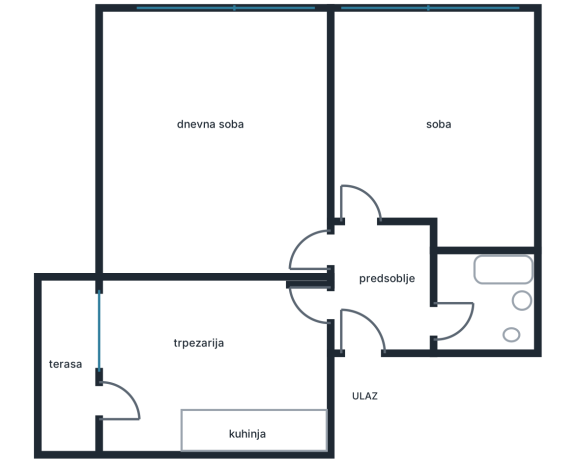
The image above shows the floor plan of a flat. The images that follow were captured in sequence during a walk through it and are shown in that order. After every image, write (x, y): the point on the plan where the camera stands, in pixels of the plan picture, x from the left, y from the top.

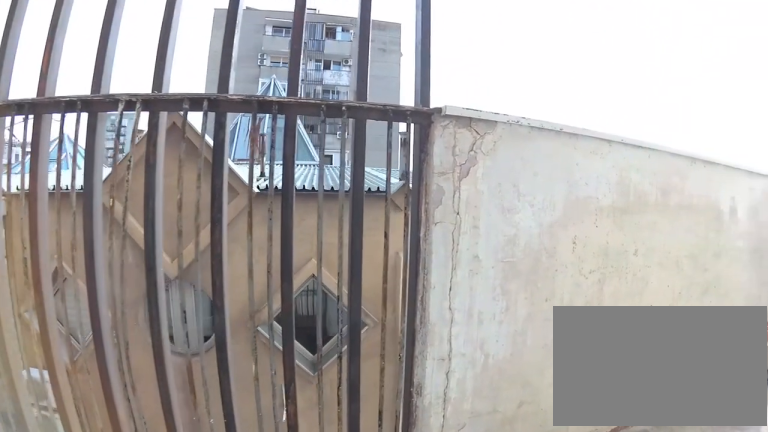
(97, 411)
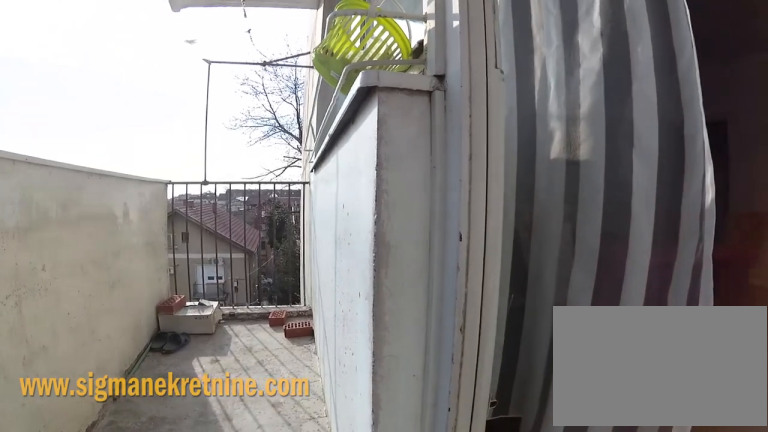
(69, 426)
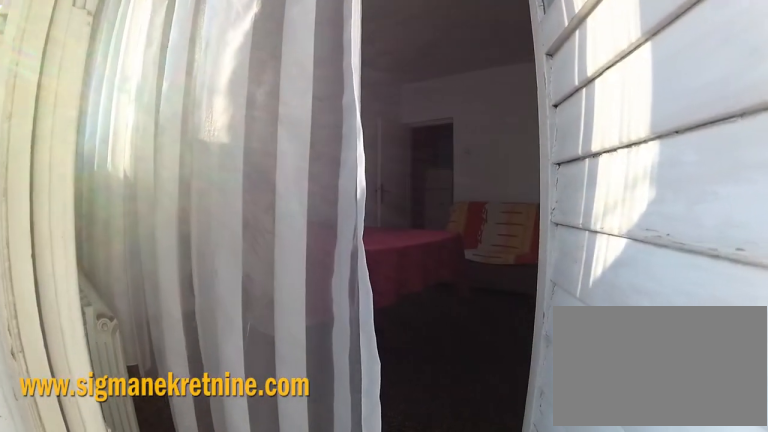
(59, 410)
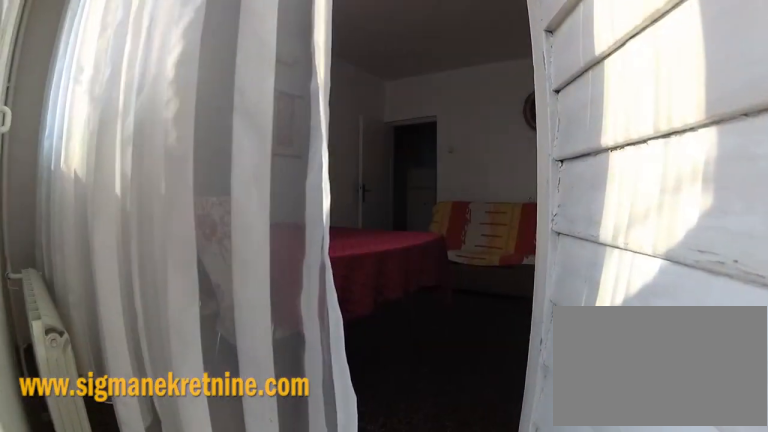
(65, 410)
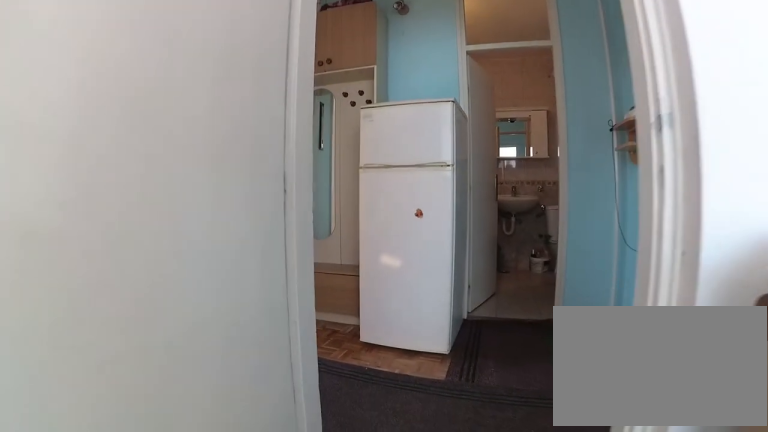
(281, 336)
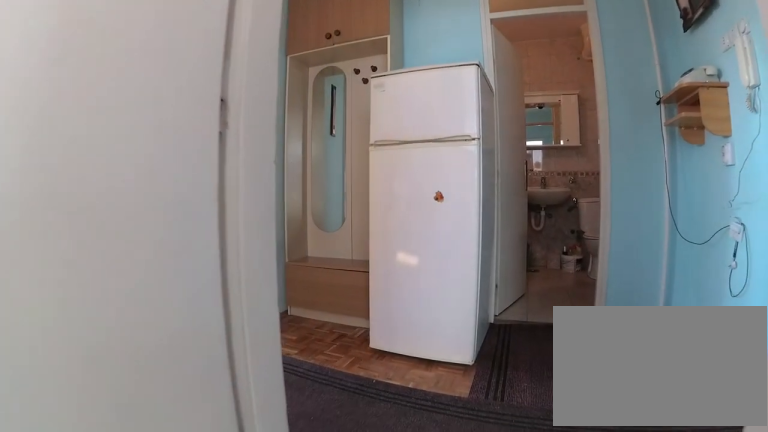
(287, 330)
